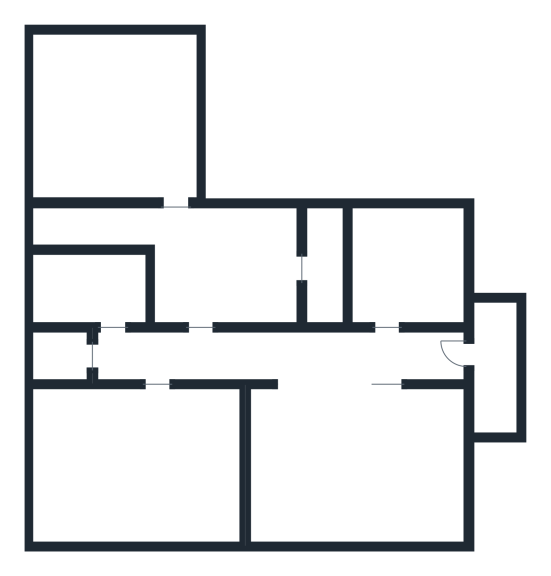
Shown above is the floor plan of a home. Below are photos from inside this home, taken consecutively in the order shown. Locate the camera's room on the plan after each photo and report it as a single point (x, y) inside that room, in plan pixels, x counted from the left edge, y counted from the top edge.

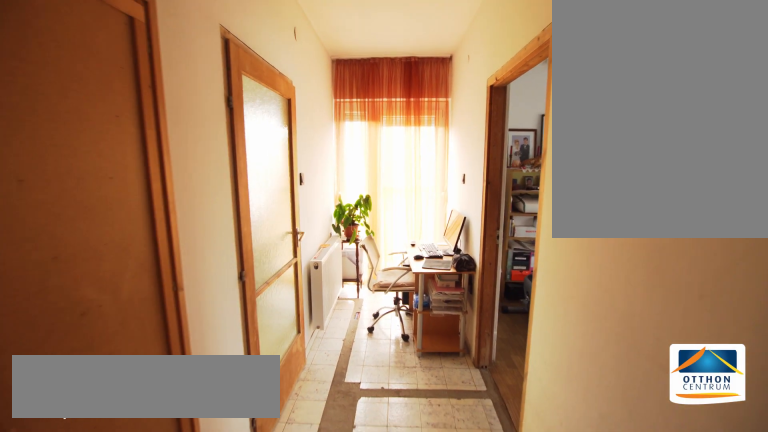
(411, 359)
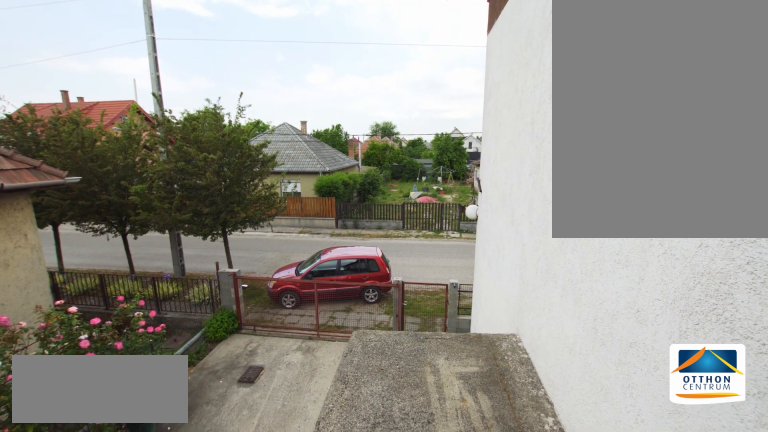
(497, 359)
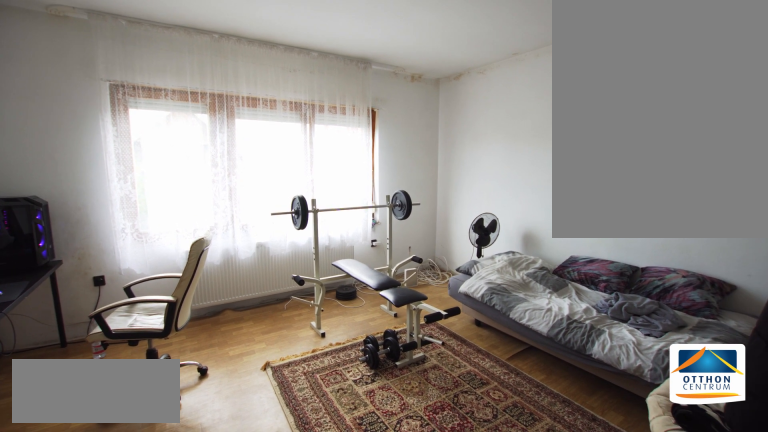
(132, 468)
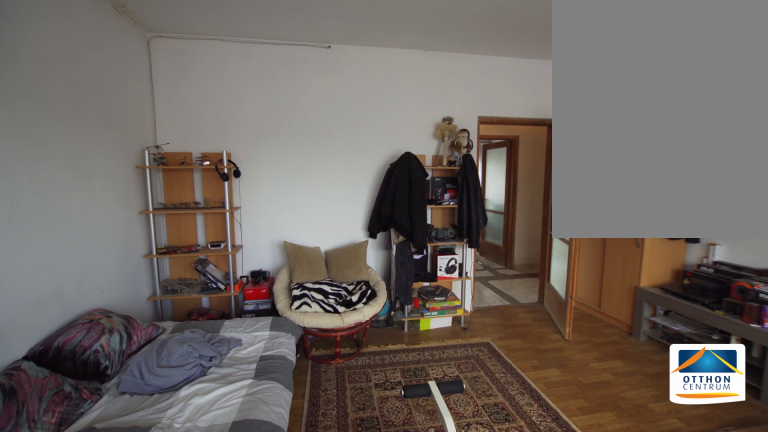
(132, 468)
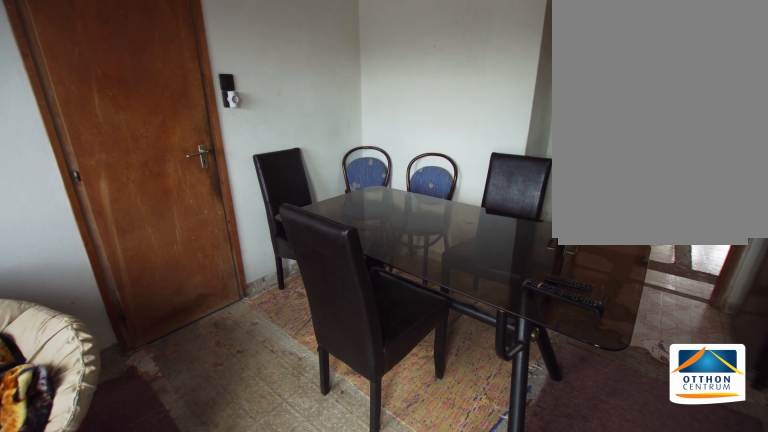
(237, 267)
